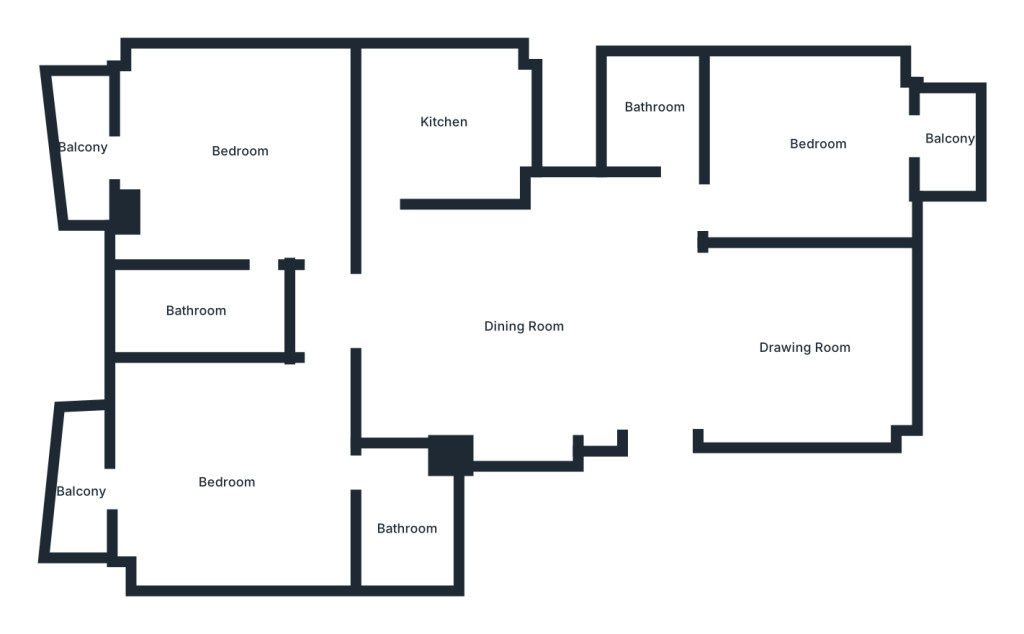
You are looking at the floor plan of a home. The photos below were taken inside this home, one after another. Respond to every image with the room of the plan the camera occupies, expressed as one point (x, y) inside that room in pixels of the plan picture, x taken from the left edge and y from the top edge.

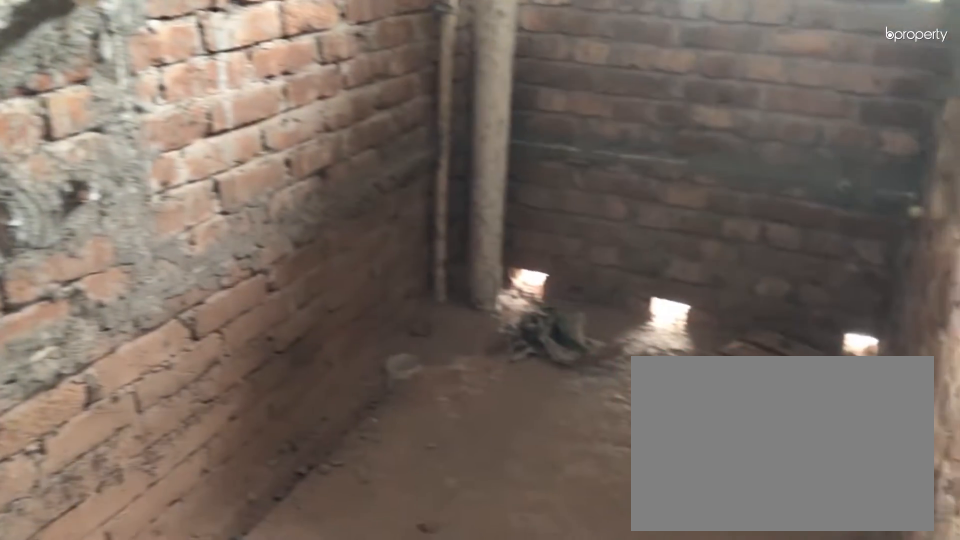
(196, 313)
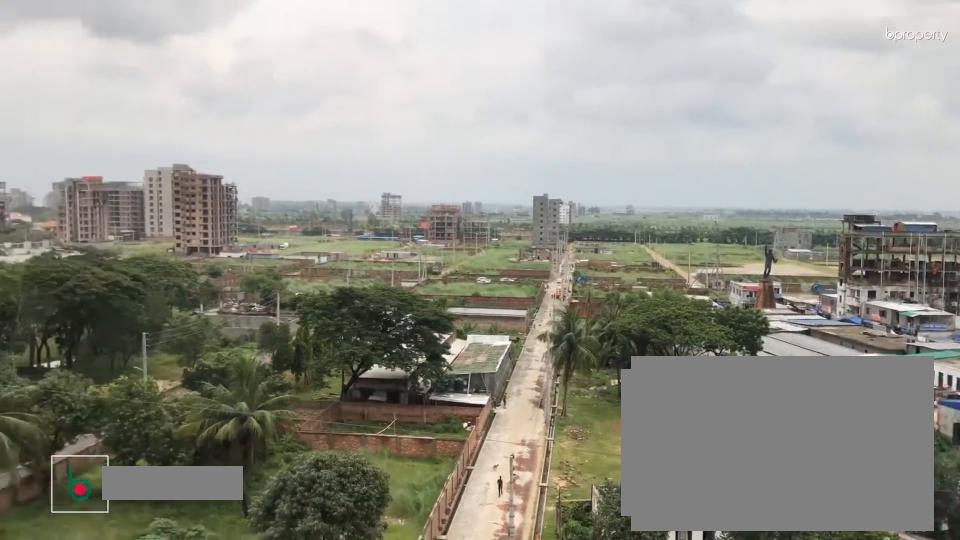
(81, 148)
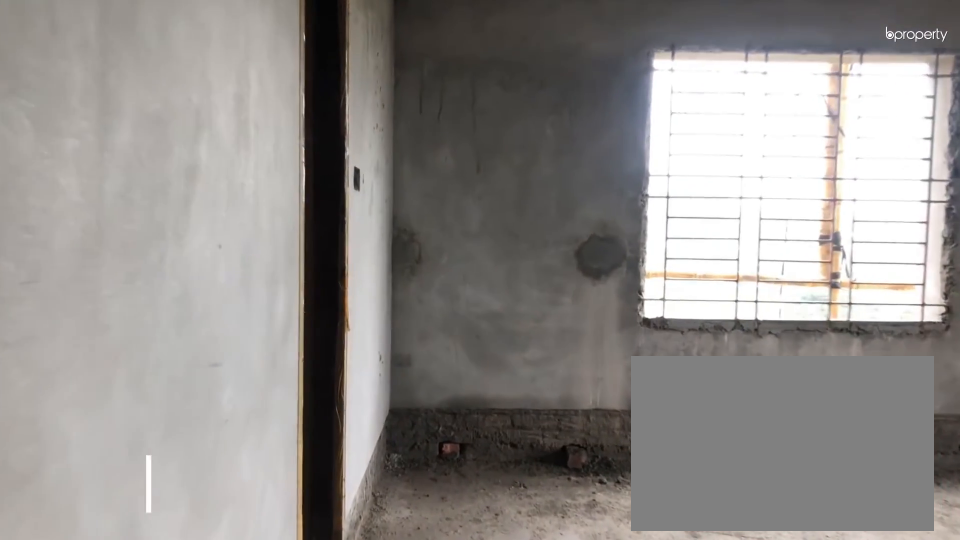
(232, 481)
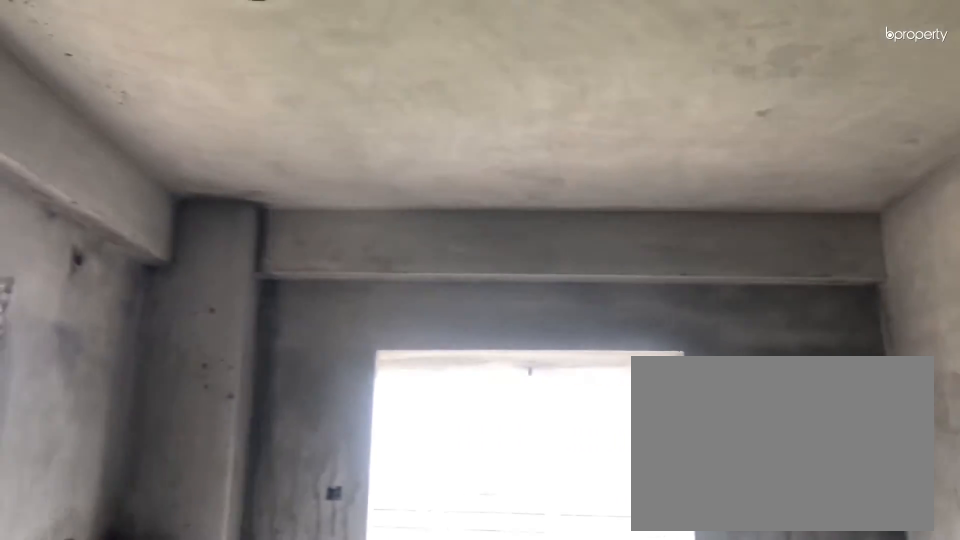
(232, 481)
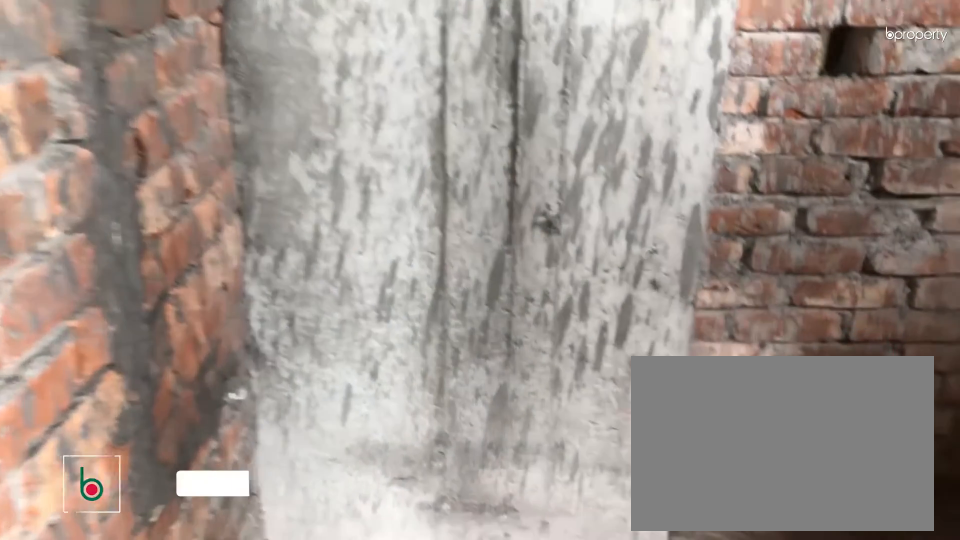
(402, 531)
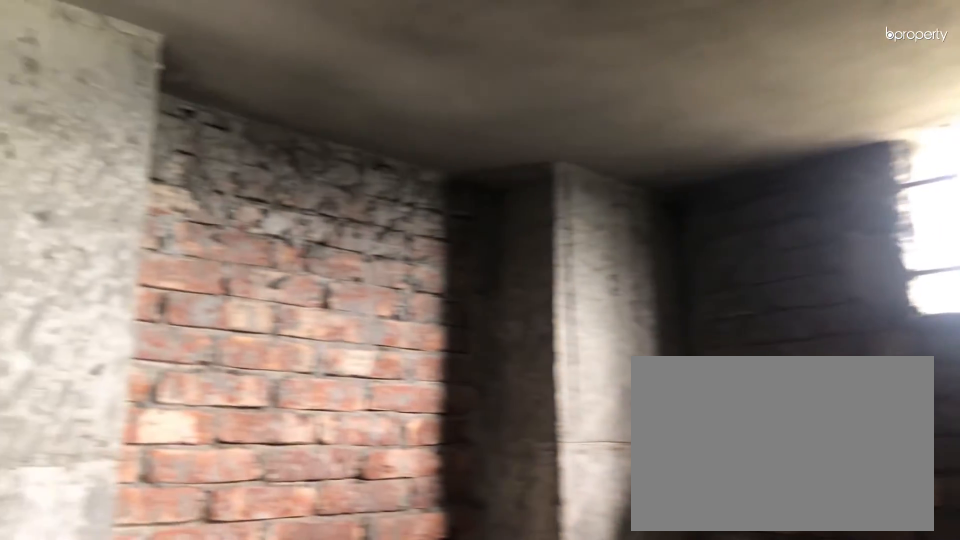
(402, 531)
